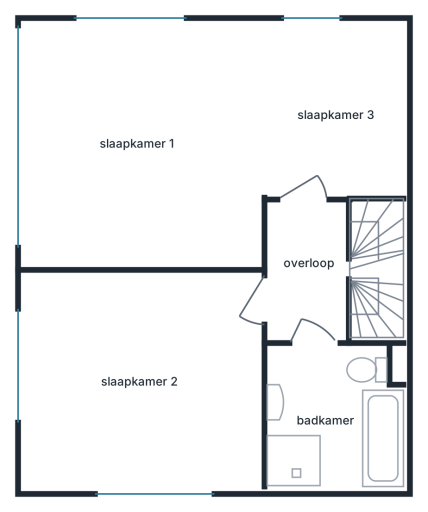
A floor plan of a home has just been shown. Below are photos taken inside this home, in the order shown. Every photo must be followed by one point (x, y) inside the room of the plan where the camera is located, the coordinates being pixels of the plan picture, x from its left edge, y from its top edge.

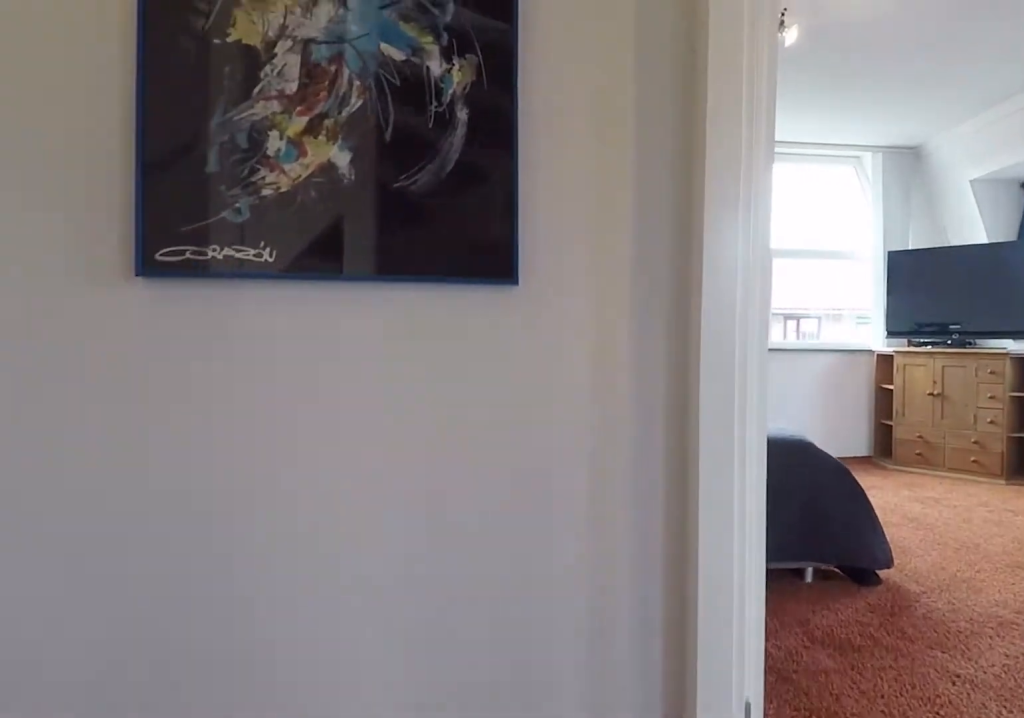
(308, 271)
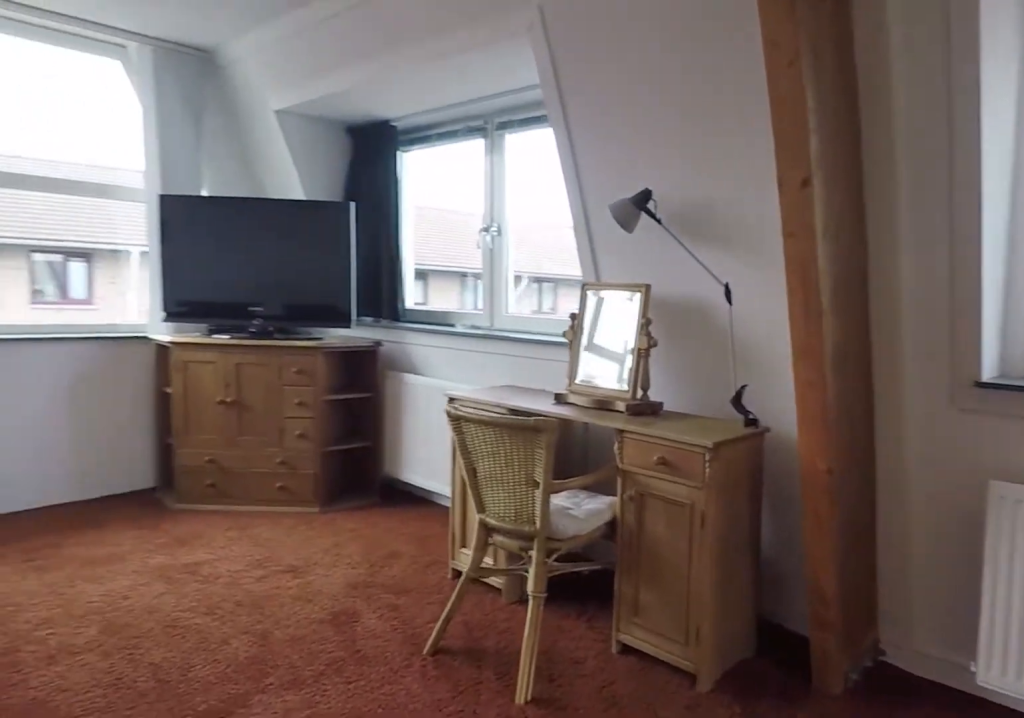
(310, 111)
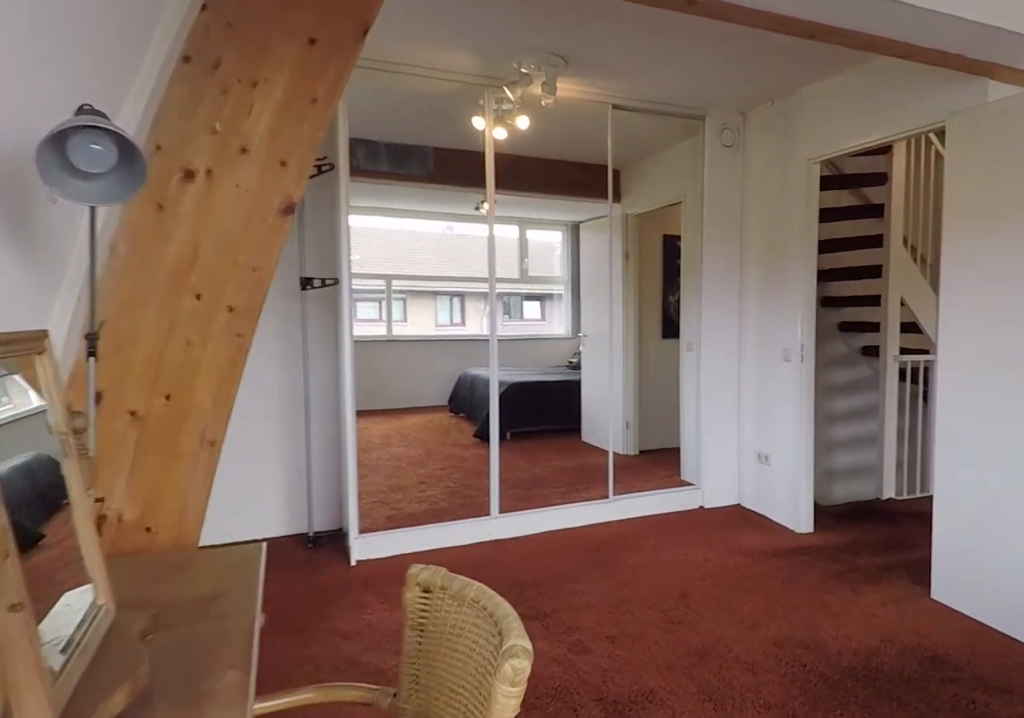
(310, 111)
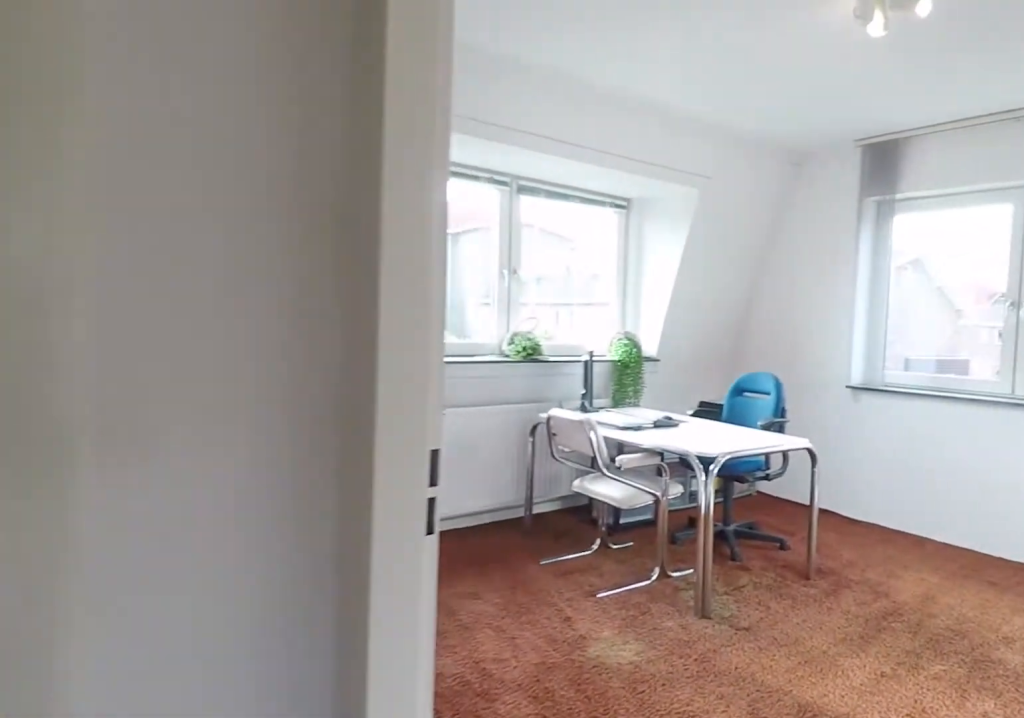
(308, 271)
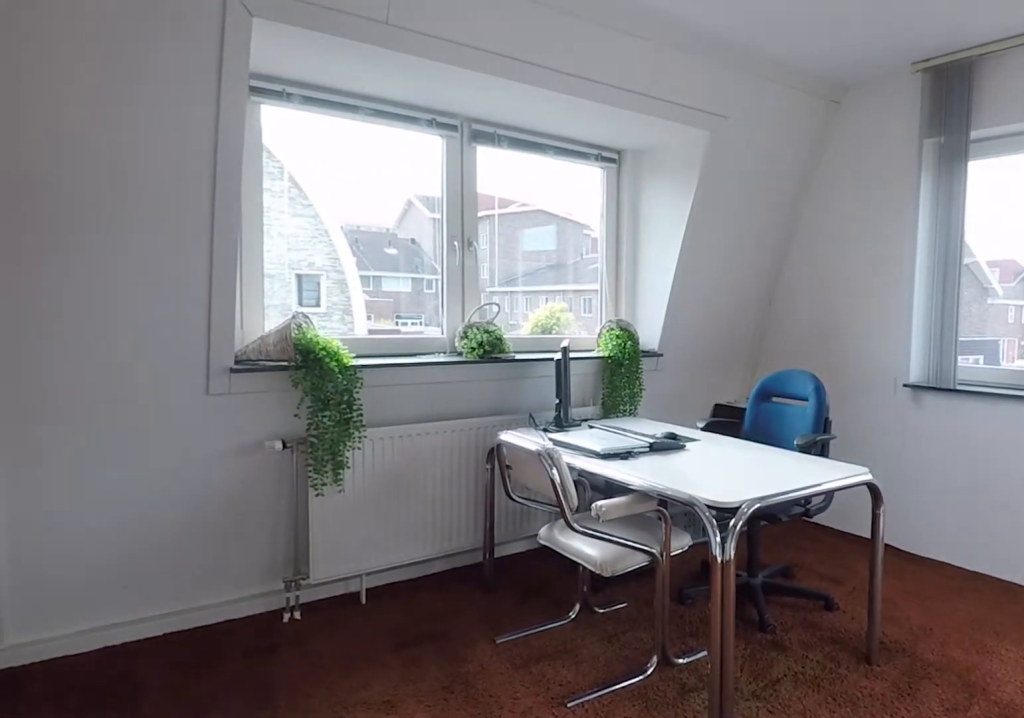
(132, 435)
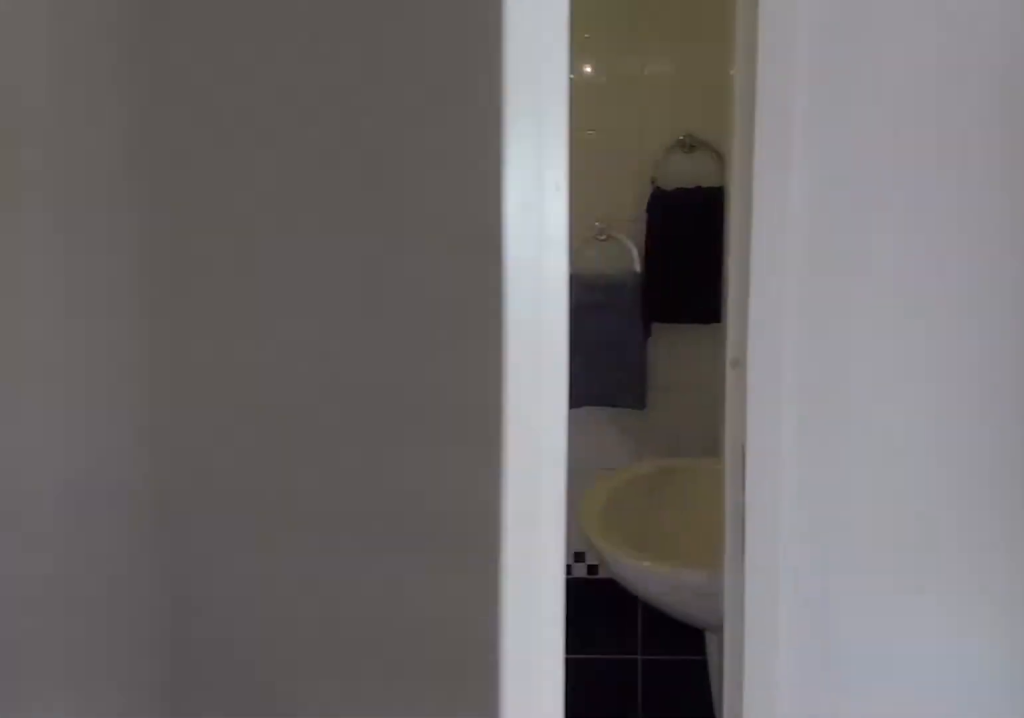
(308, 271)
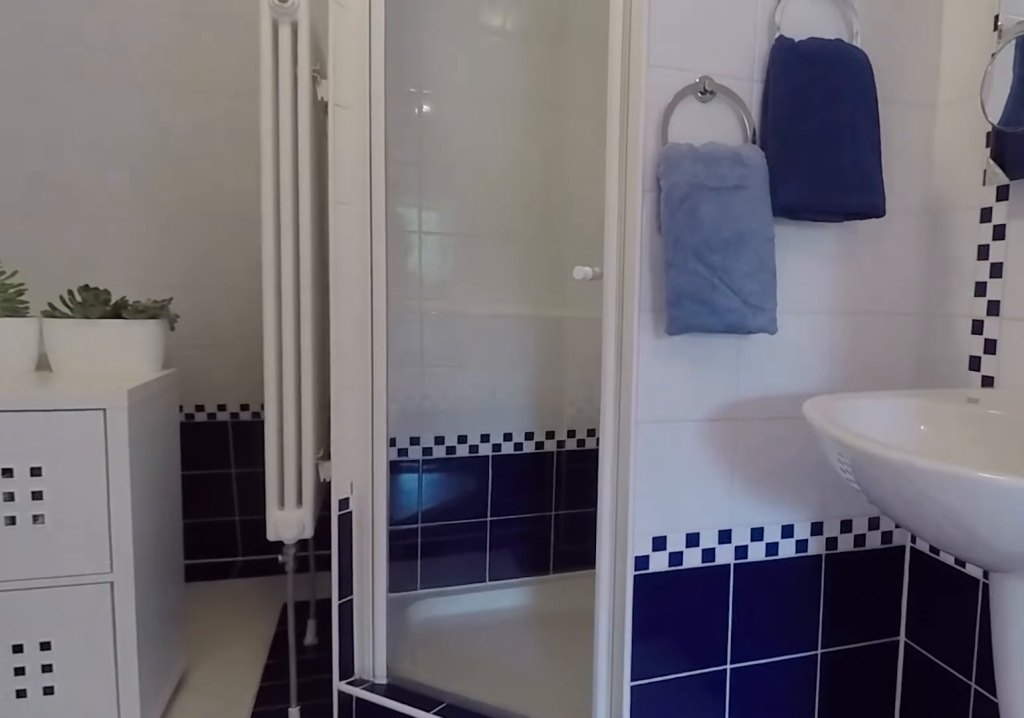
(333, 418)
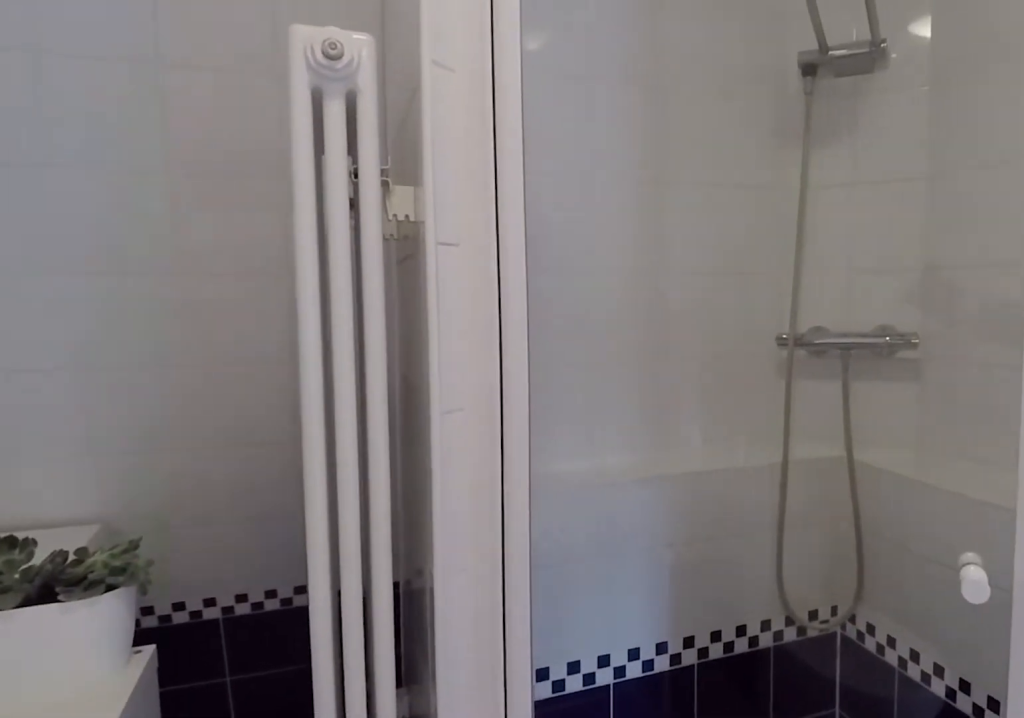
(333, 418)
